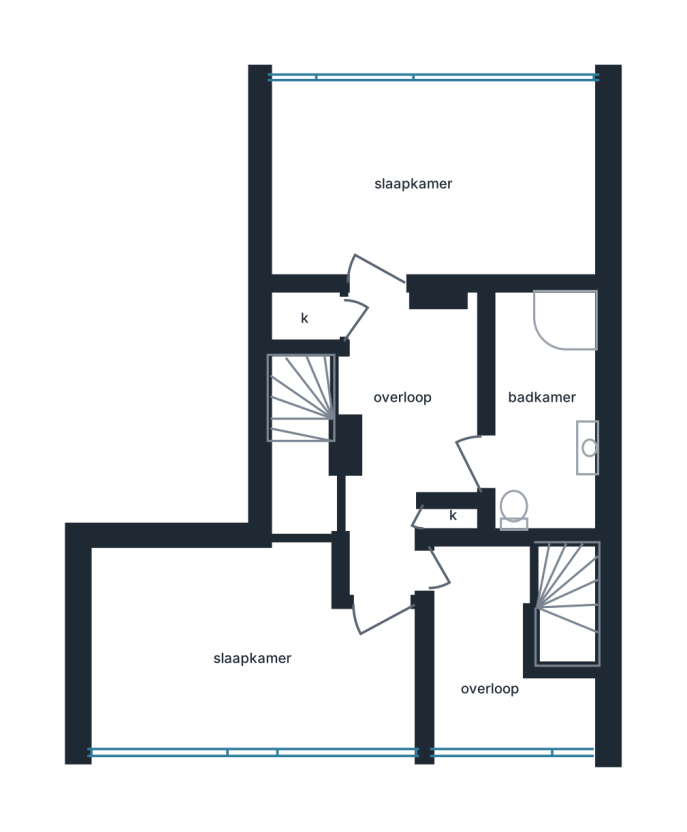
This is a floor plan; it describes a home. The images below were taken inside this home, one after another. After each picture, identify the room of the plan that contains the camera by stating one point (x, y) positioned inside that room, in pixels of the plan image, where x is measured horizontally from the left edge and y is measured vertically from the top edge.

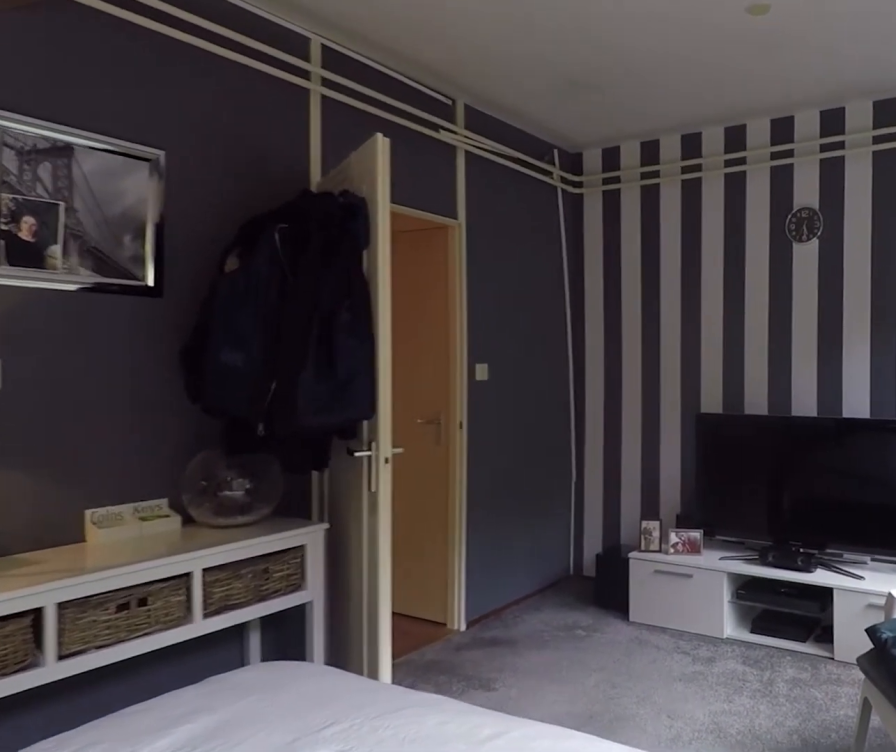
(435, 183)
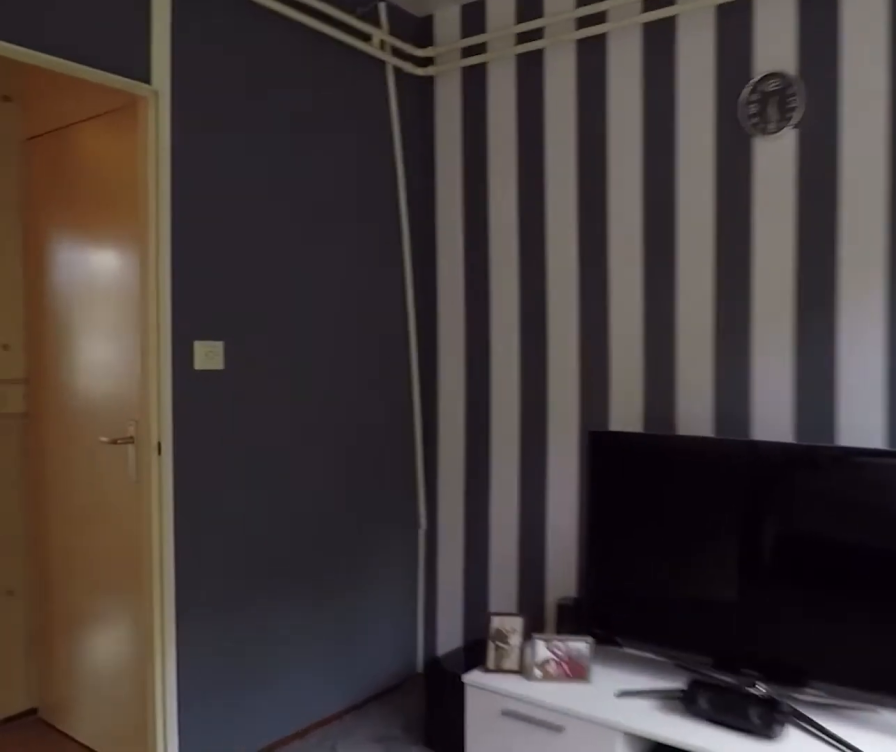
(435, 183)
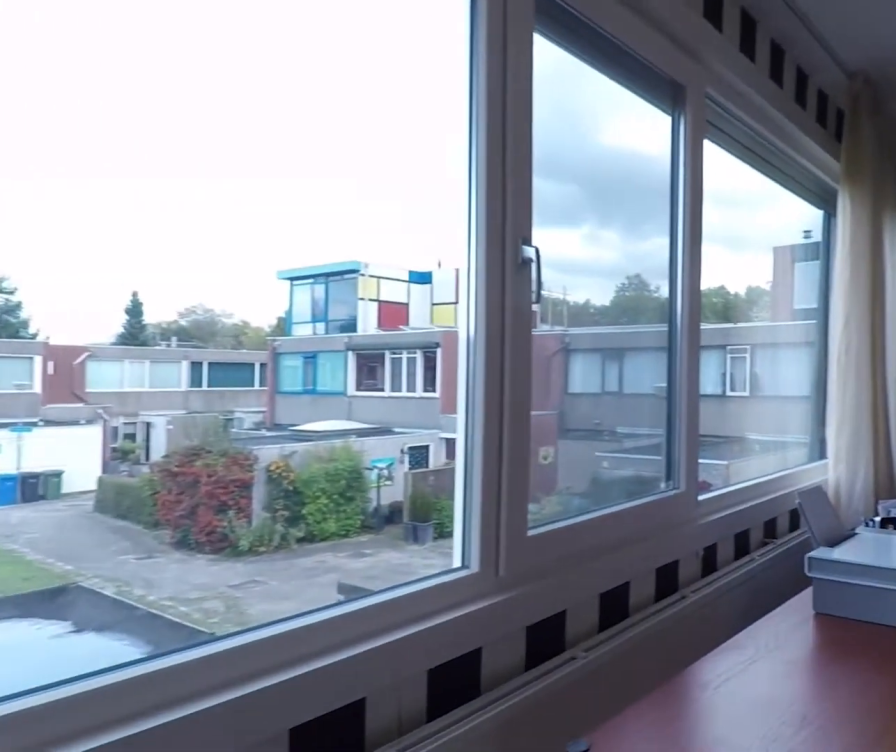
(353, 670)
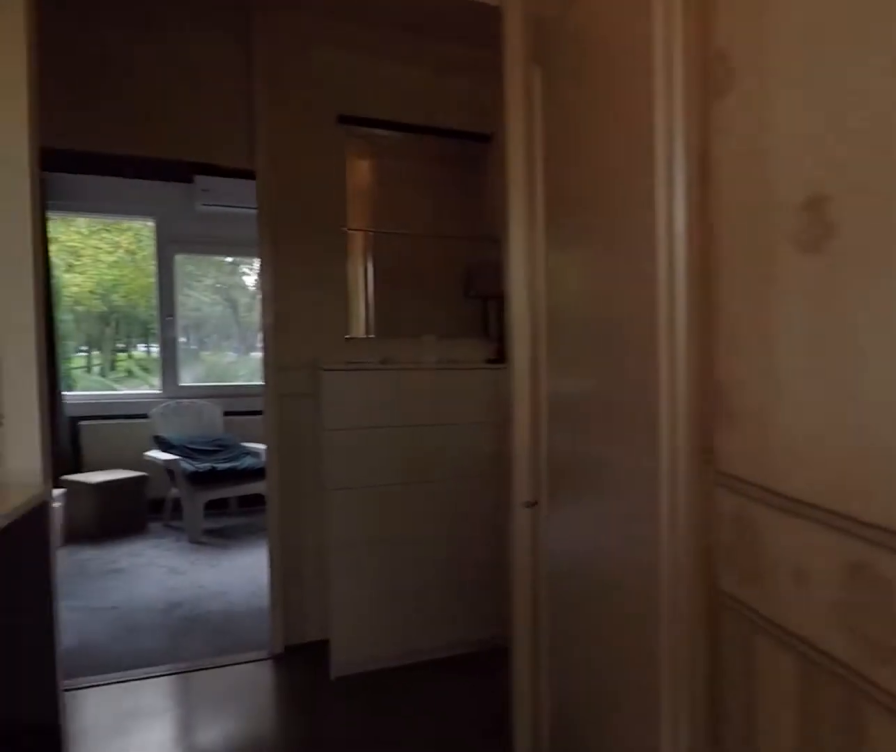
(406, 427)
